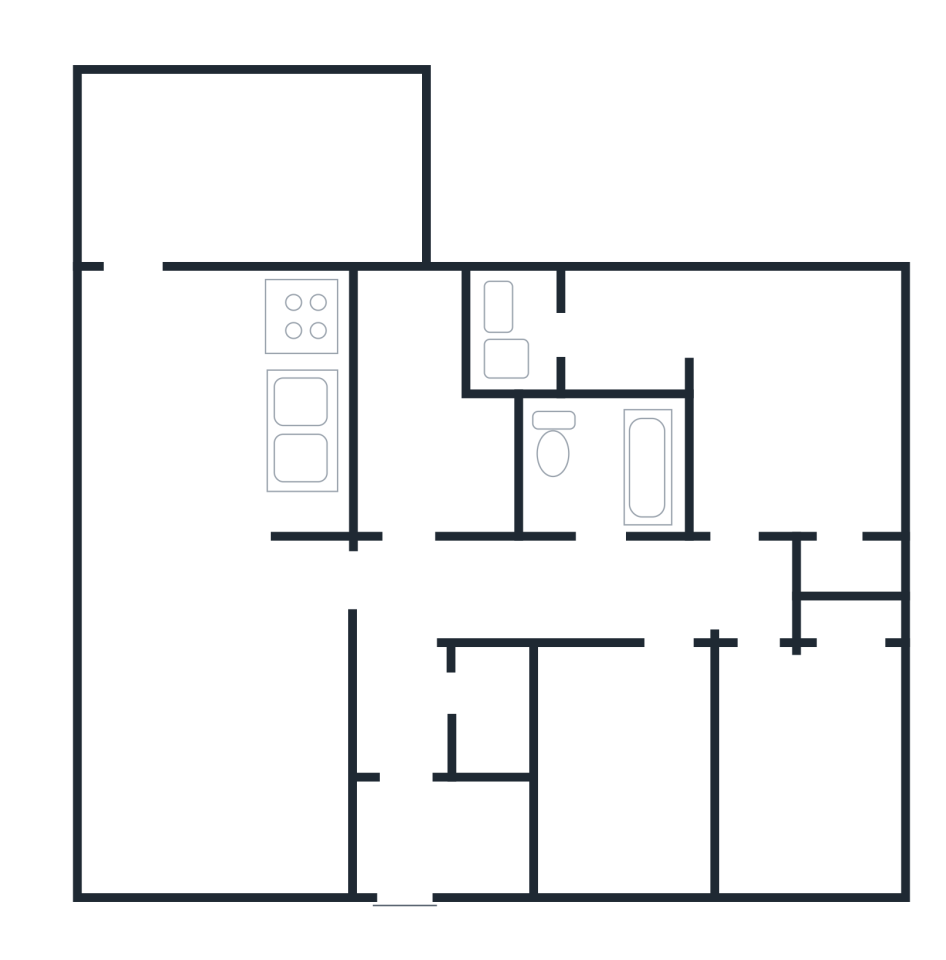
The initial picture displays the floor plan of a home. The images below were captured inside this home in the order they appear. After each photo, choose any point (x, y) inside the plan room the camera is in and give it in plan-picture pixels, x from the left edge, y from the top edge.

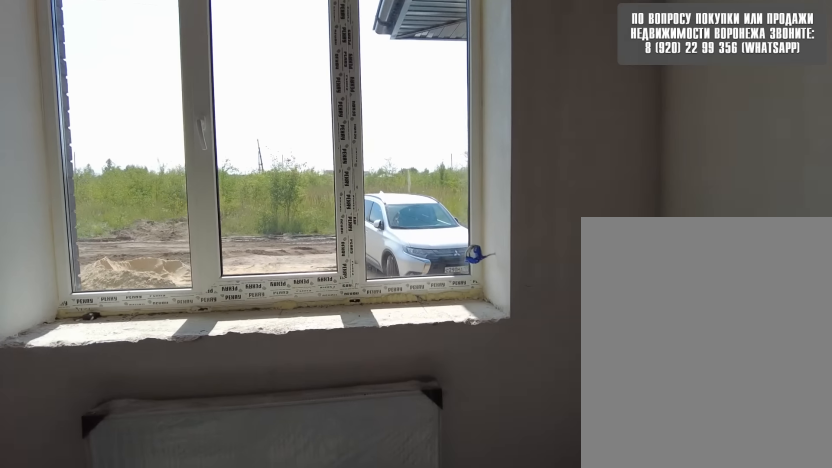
(654, 758)
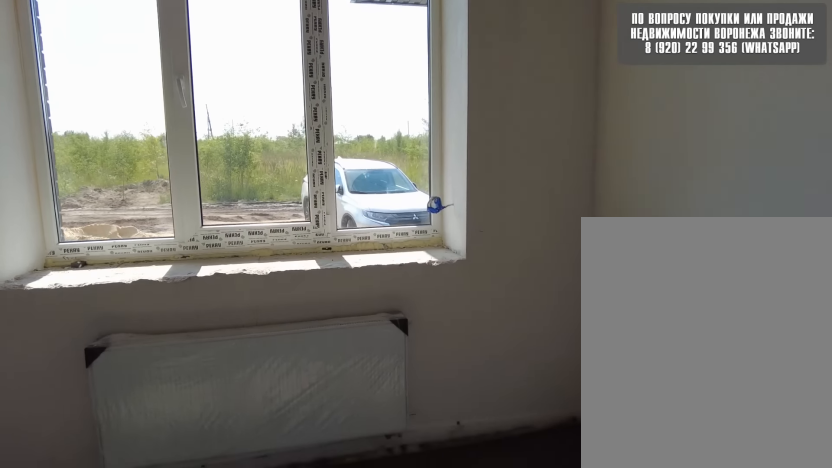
(653, 762)
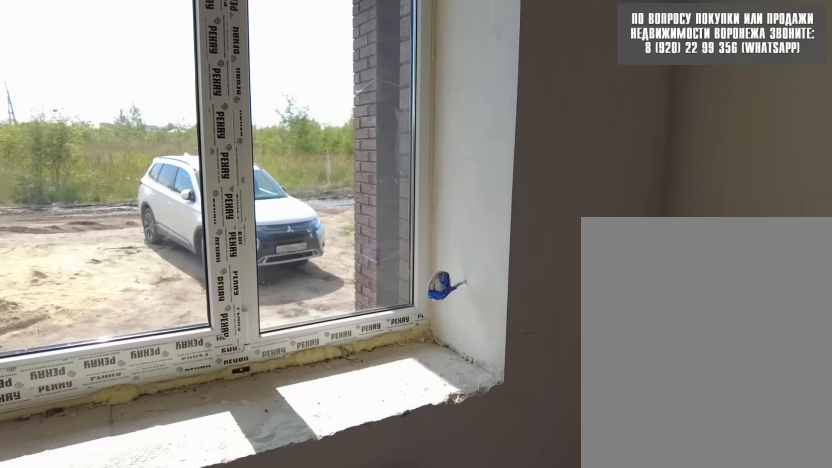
(654, 758)
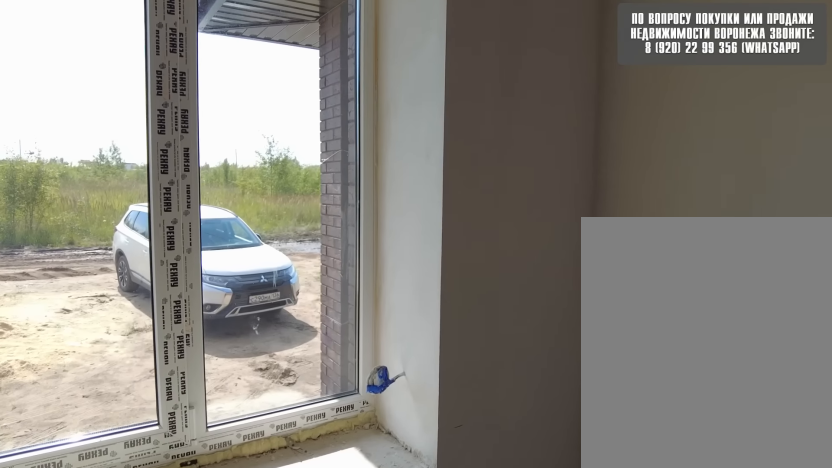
(654, 762)
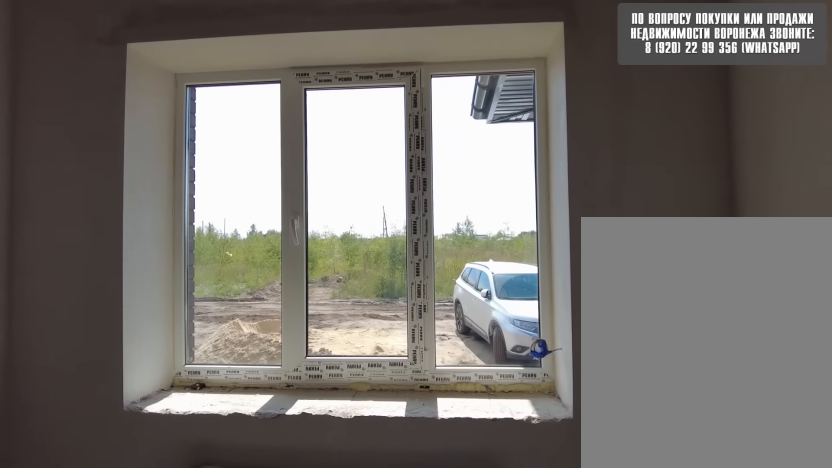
(654, 758)
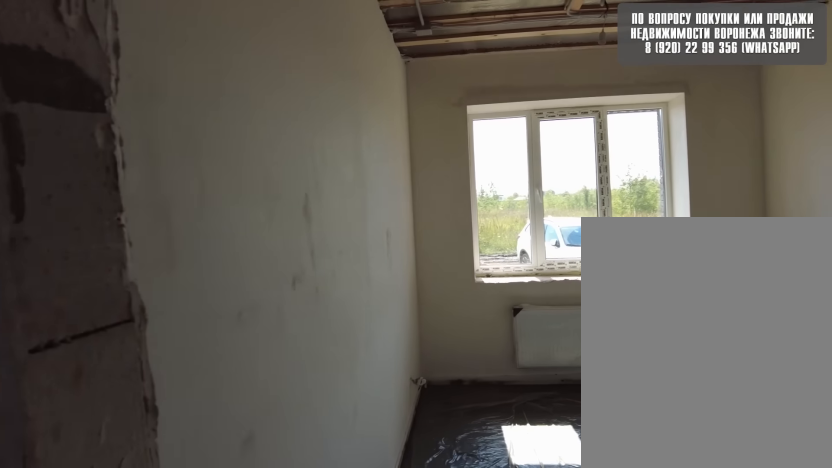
(661, 702)
